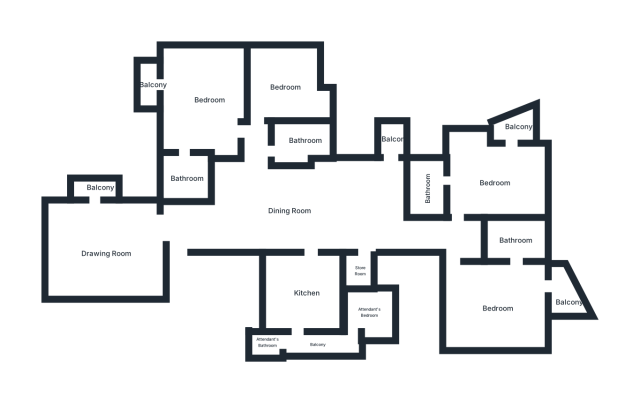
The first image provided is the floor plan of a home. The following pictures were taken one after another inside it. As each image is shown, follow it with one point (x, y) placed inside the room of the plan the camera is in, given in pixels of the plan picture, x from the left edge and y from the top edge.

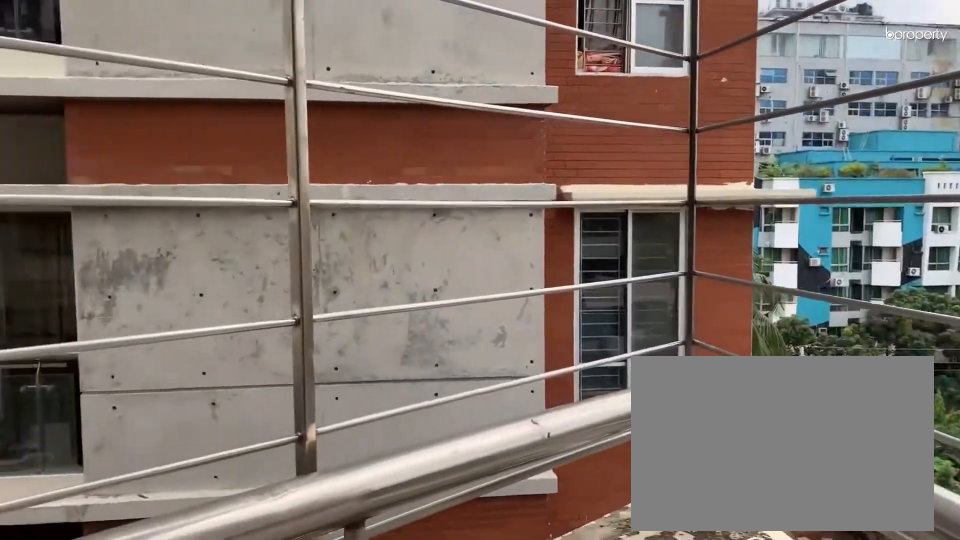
(567, 301)
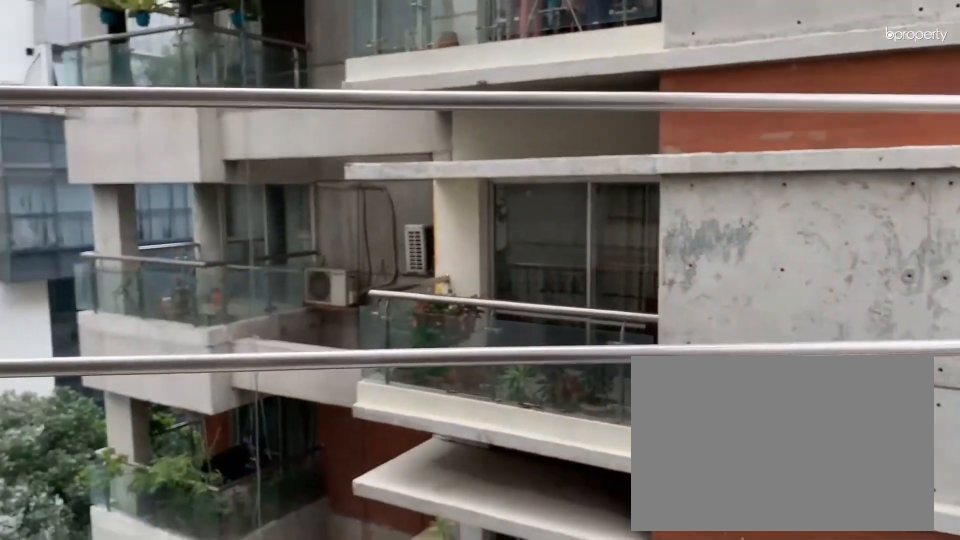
(567, 301)
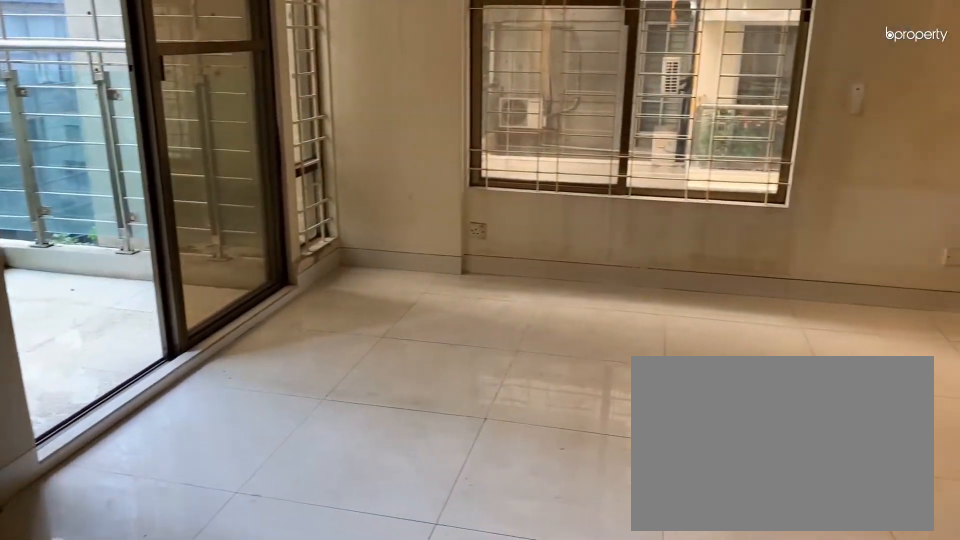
(496, 178)
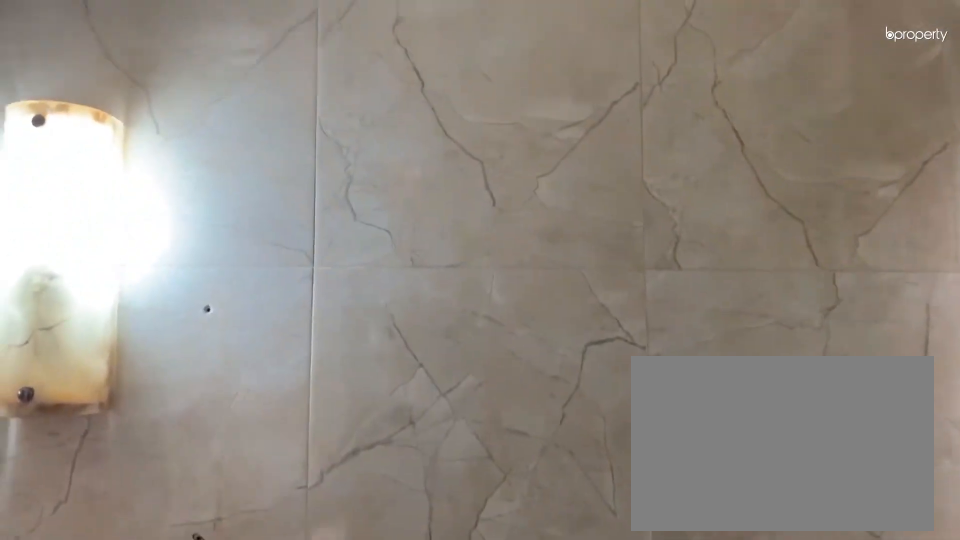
(428, 188)
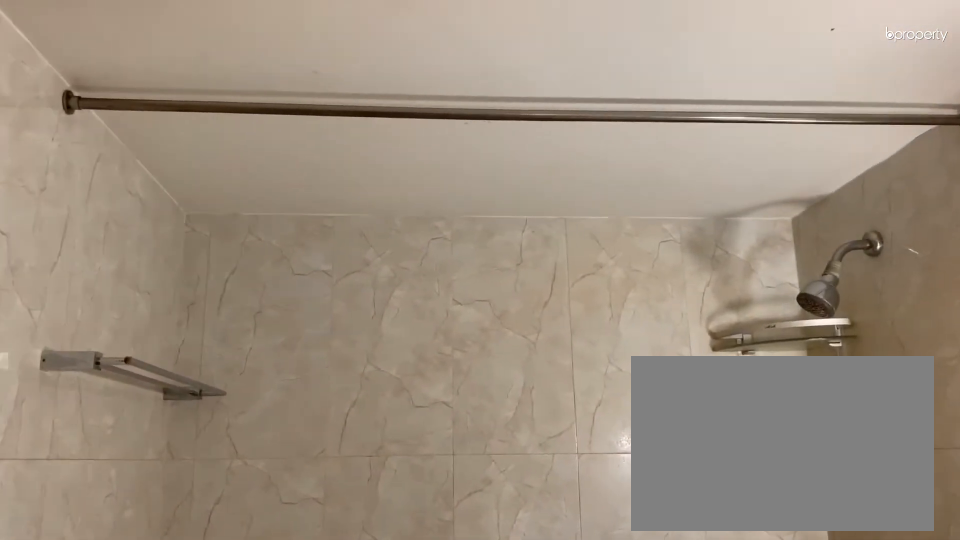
(428, 188)
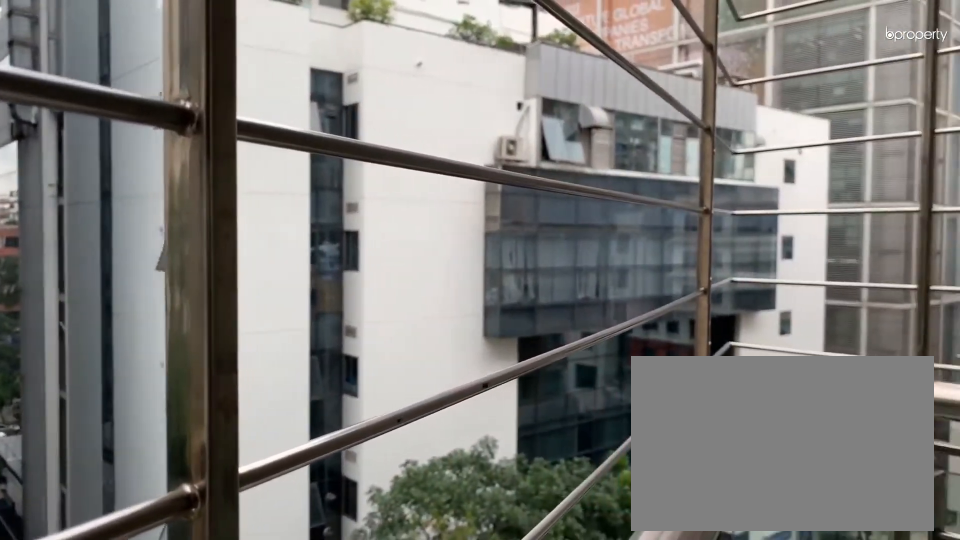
(521, 127)
